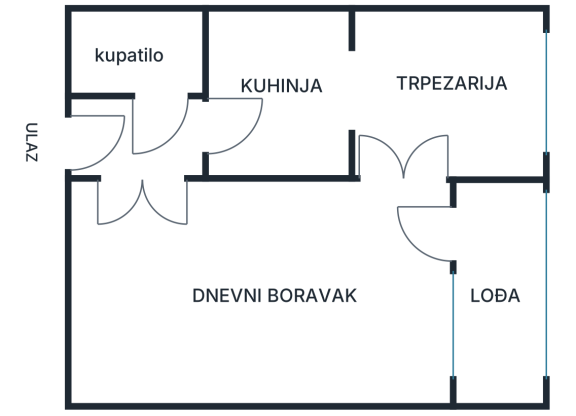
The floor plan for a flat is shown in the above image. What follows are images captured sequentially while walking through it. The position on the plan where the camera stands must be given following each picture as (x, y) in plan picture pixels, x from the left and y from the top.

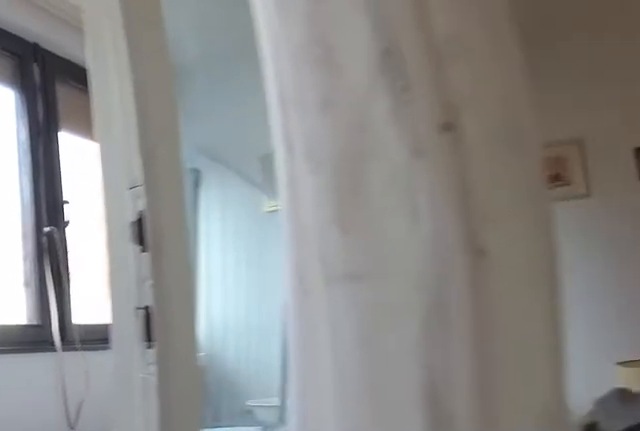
(438, 229)
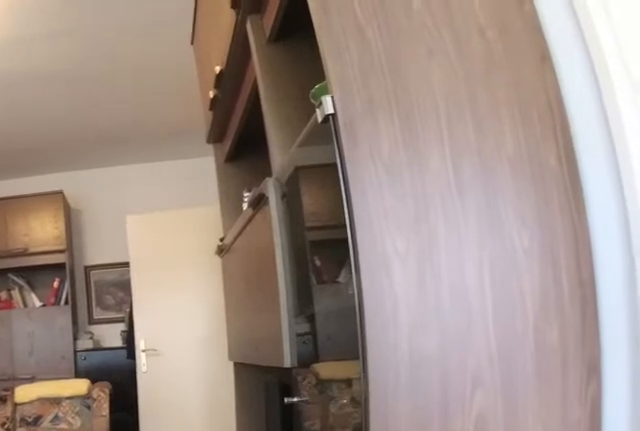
(442, 218)
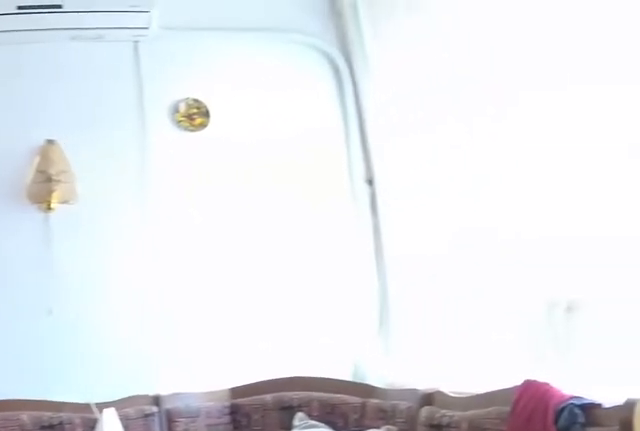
(402, 180)
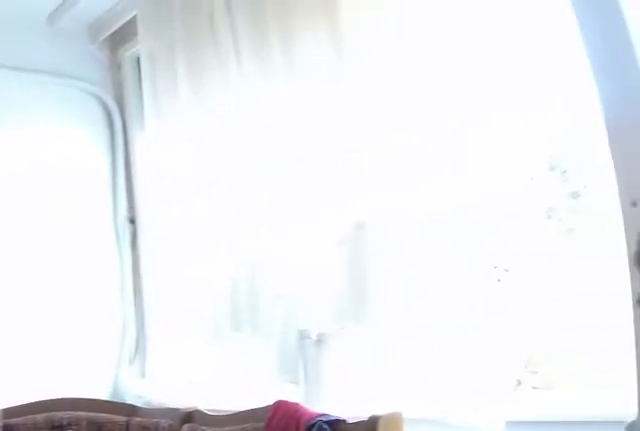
(393, 169)
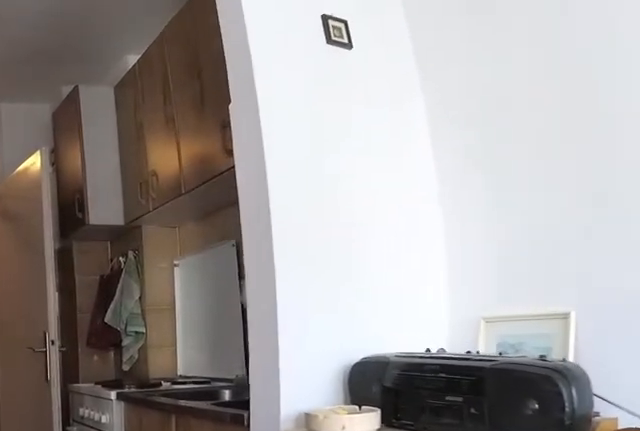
(448, 114)
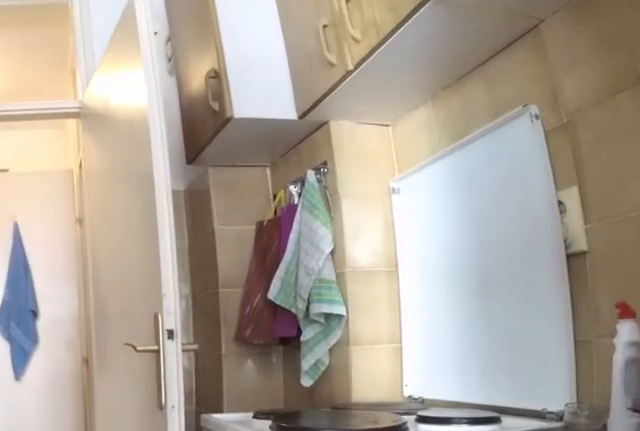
(362, 95)
